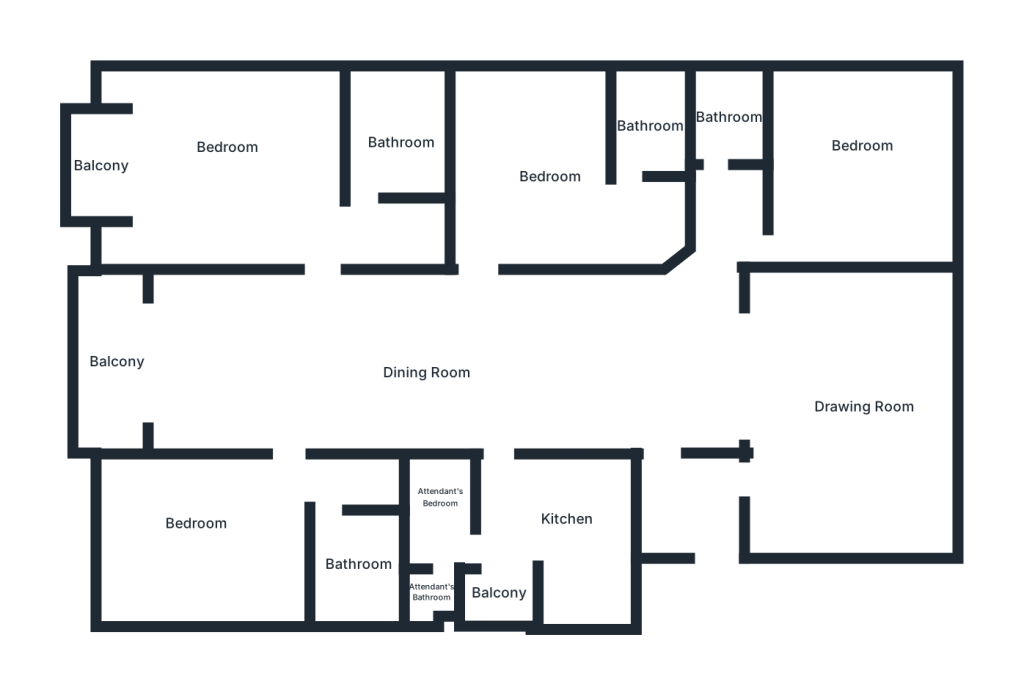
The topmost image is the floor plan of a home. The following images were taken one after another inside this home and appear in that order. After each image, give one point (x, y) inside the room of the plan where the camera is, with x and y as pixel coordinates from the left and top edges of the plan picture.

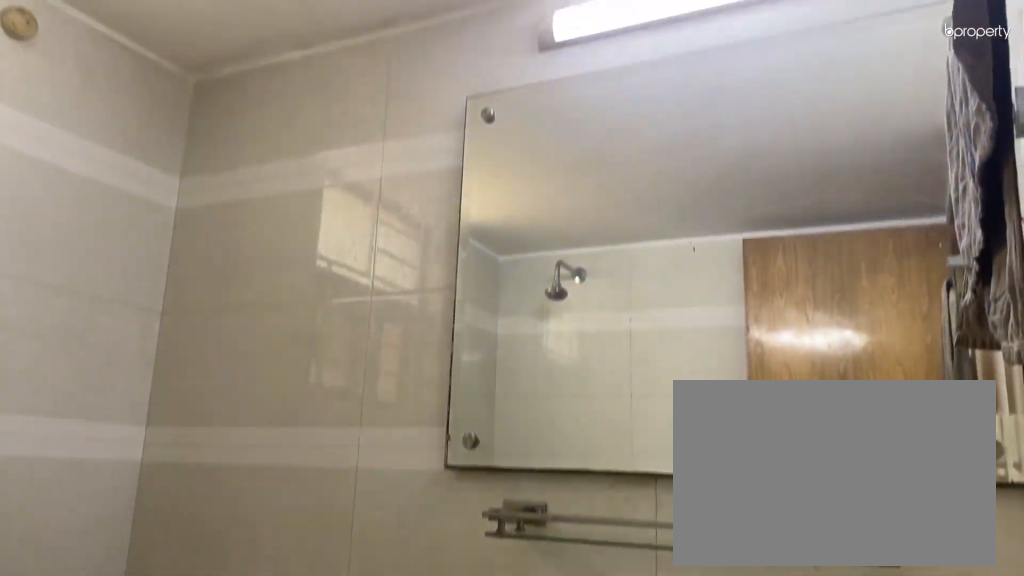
(724, 108)
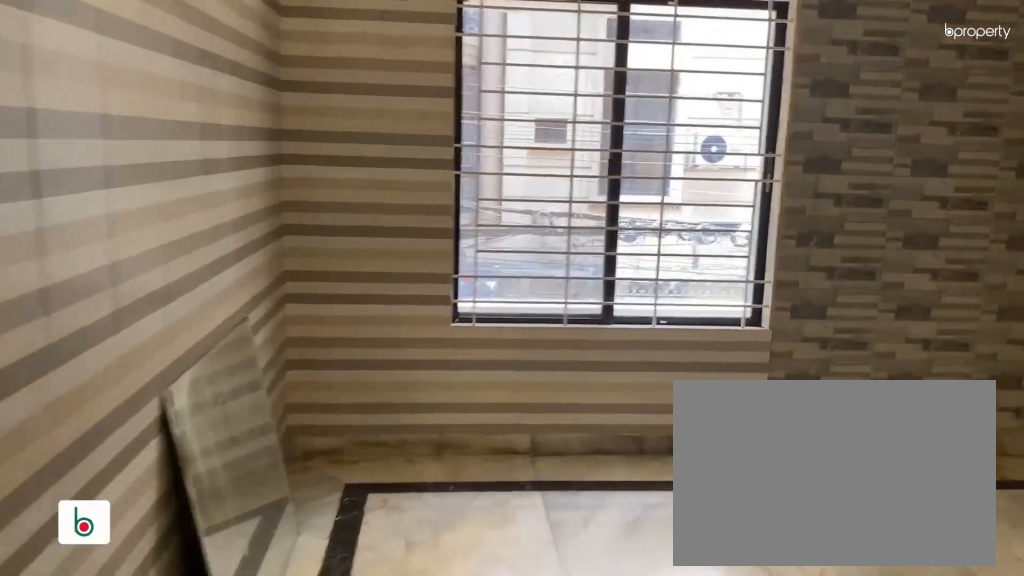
(568, 183)
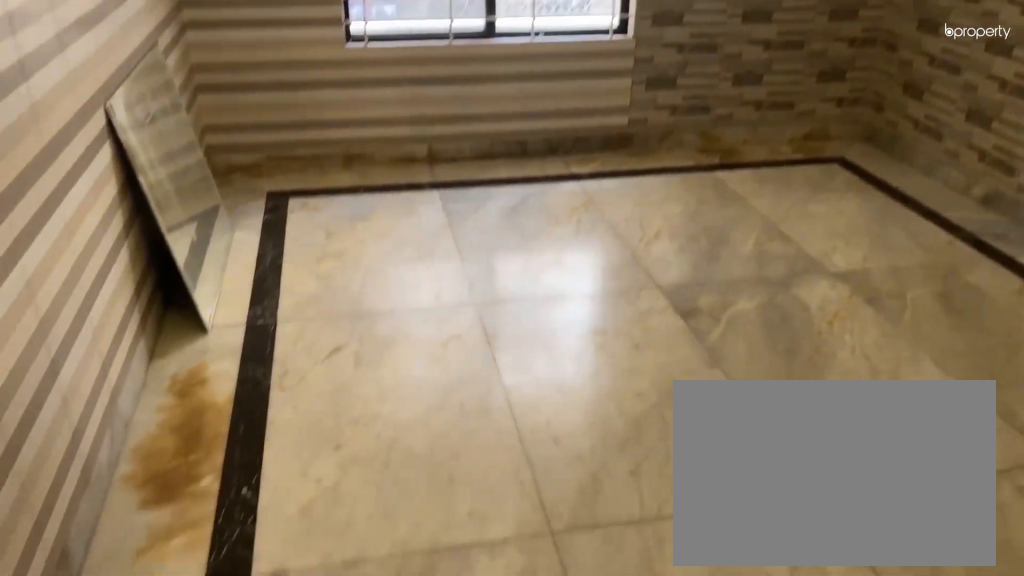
(568, 183)
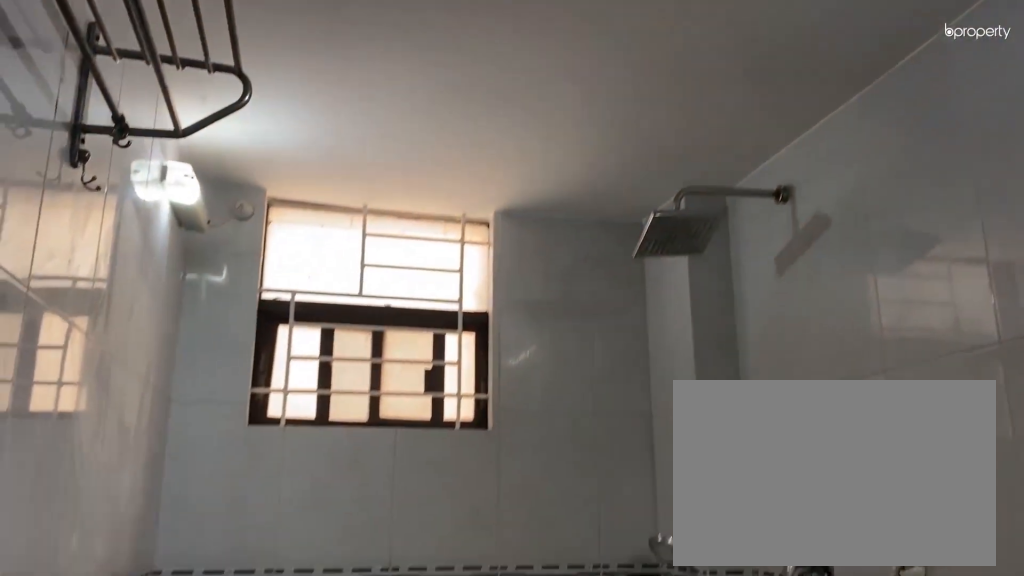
(651, 123)
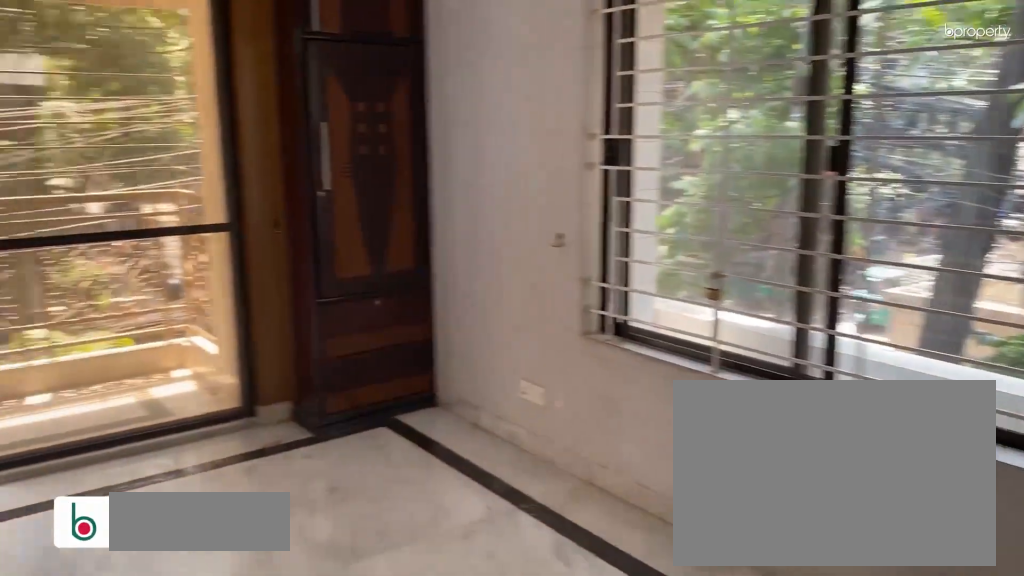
(236, 162)
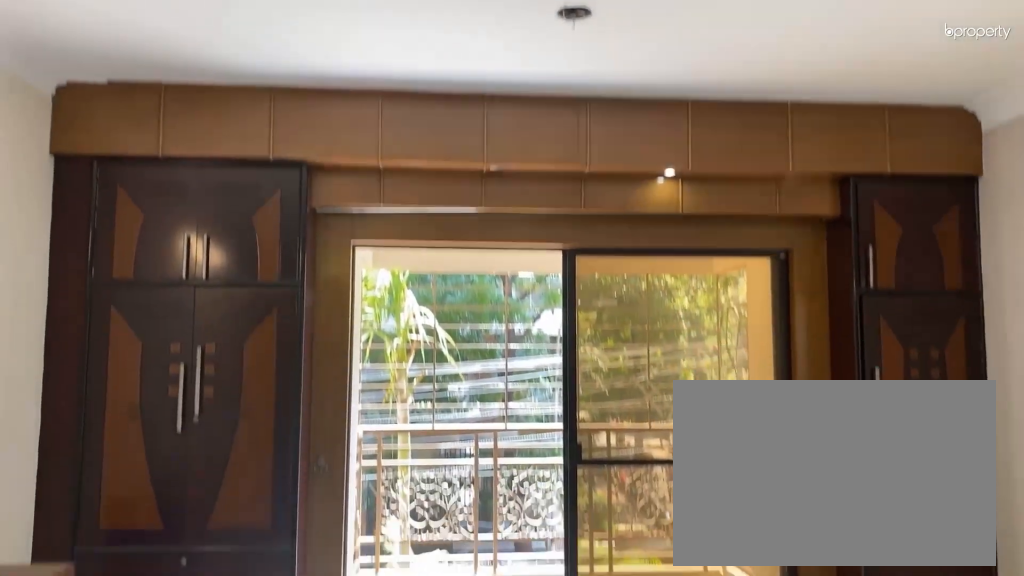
(247, 173)
